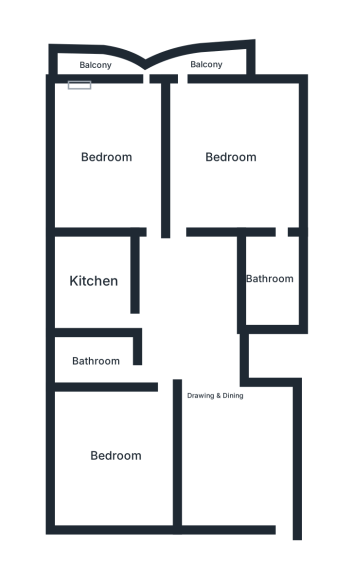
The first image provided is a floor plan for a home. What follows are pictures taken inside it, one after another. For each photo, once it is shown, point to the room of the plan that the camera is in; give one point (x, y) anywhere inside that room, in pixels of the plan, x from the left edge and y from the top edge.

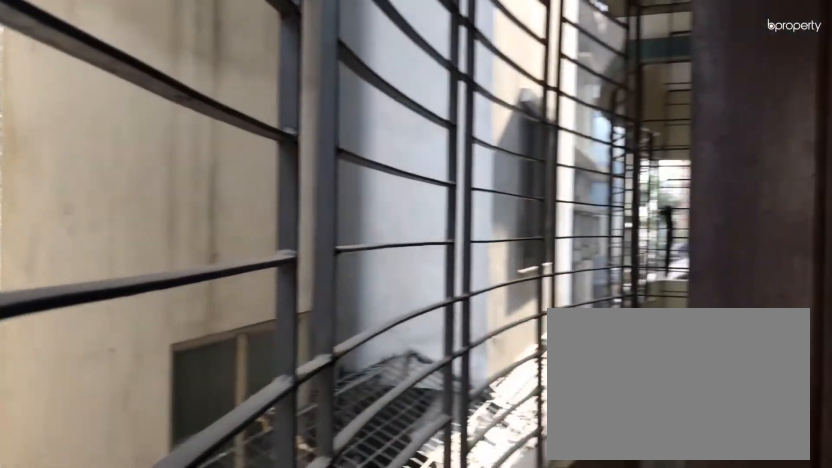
(94, 66)
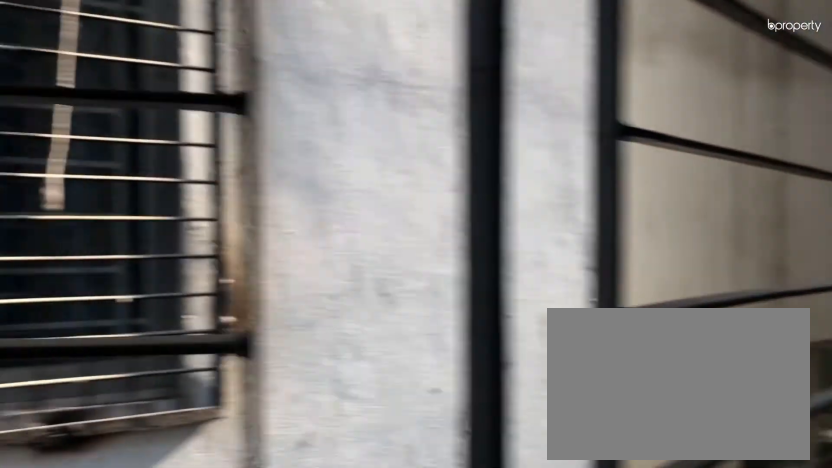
(94, 66)
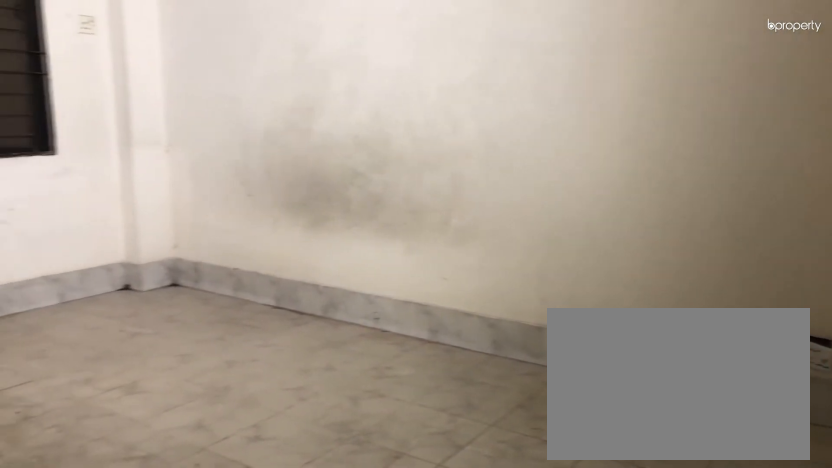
(233, 154)
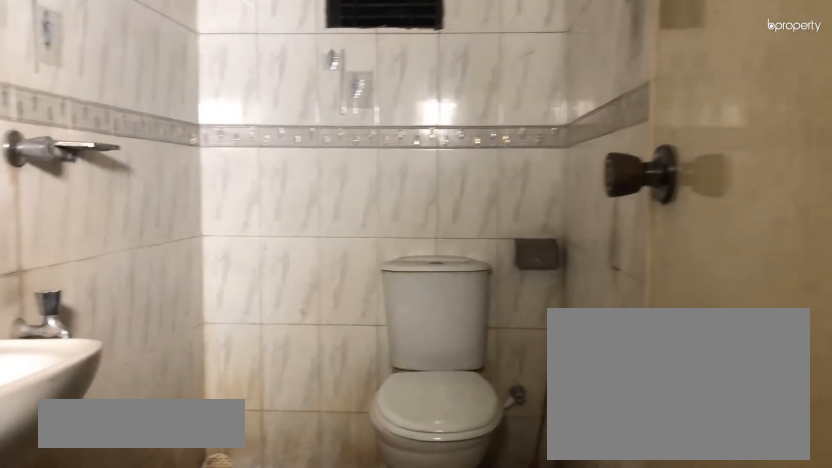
(267, 278)
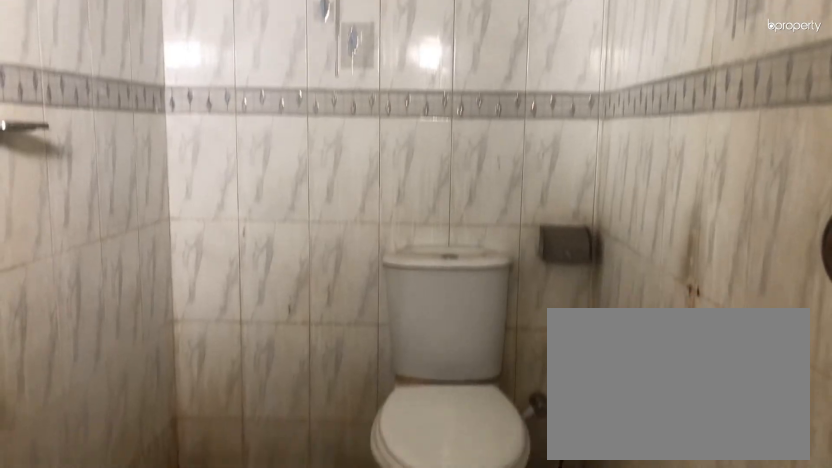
(267, 278)
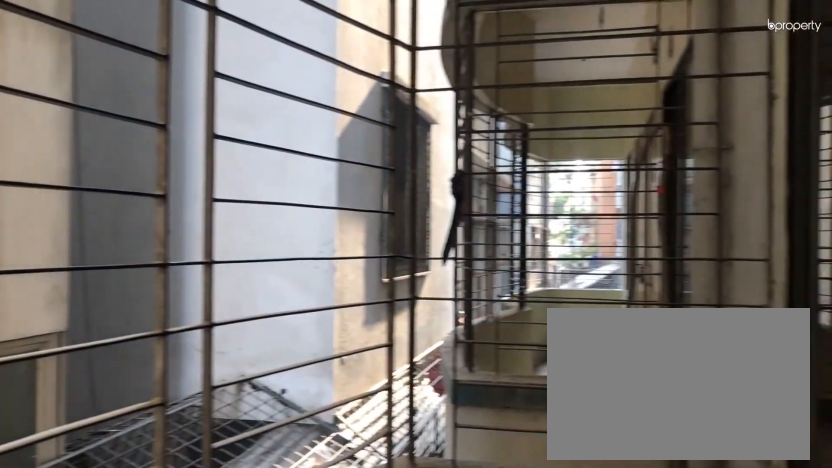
(204, 65)
